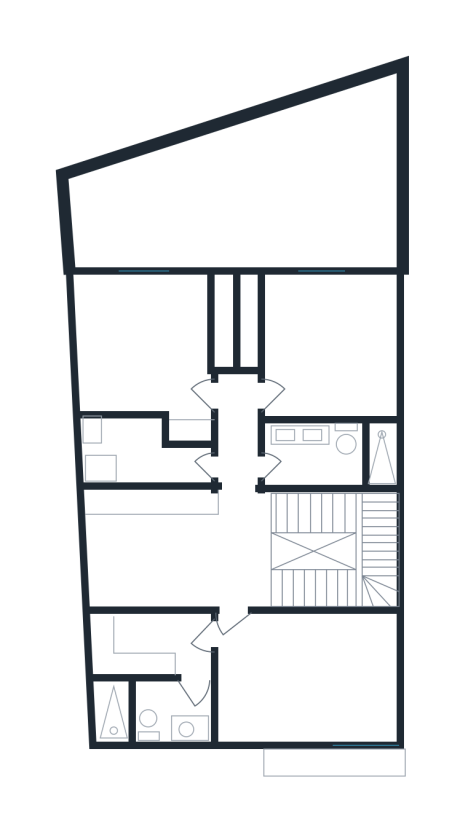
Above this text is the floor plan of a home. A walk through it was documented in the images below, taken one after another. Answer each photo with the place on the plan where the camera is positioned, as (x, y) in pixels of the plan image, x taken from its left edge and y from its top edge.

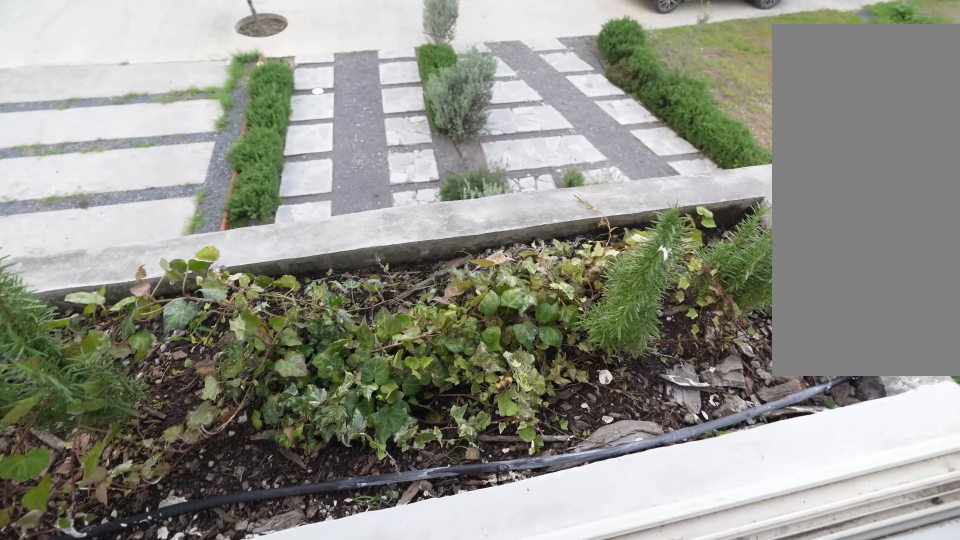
(310, 727)
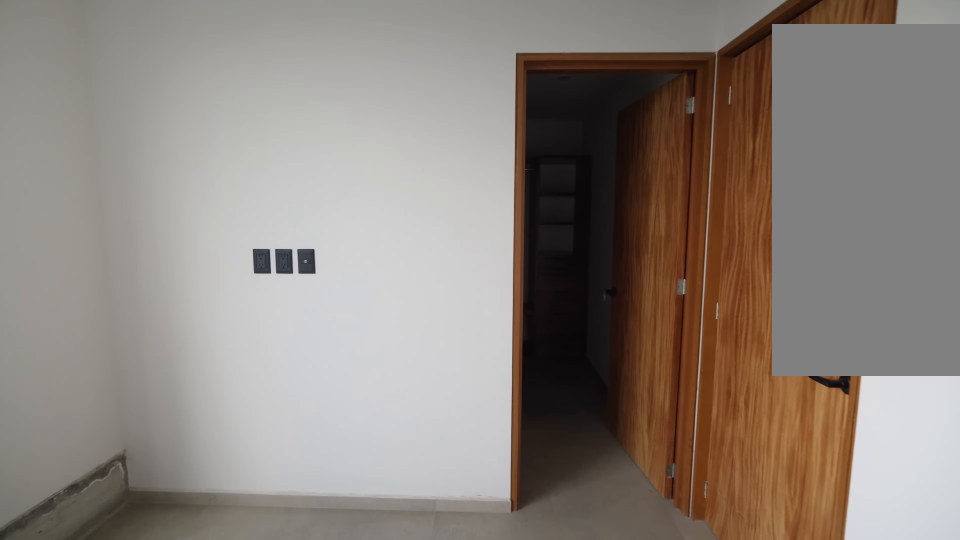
(276, 686)
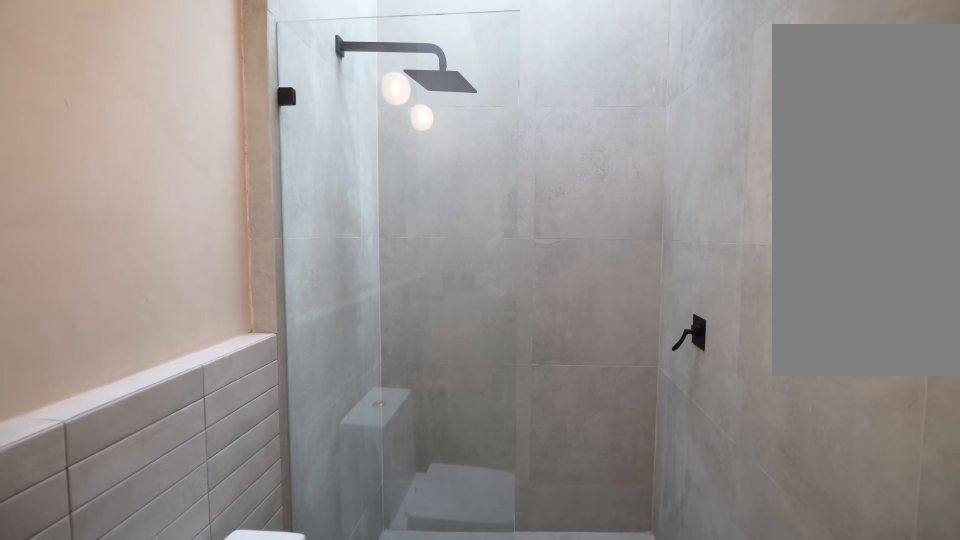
(179, 691)
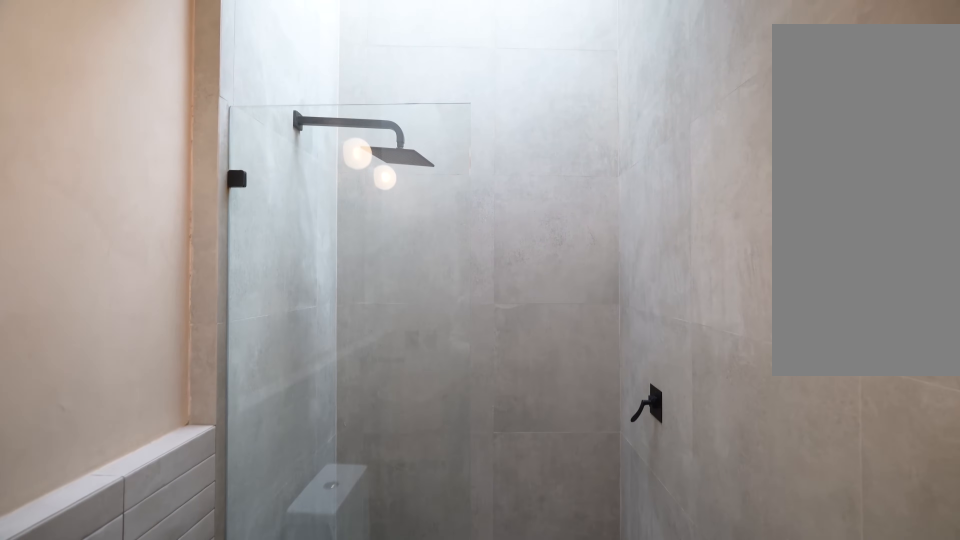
(179, 691)
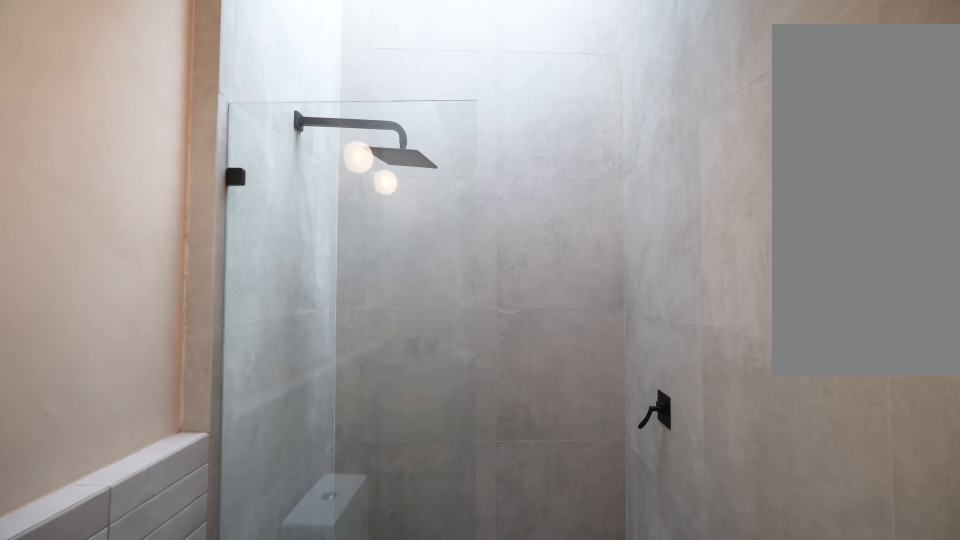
(179, 691)
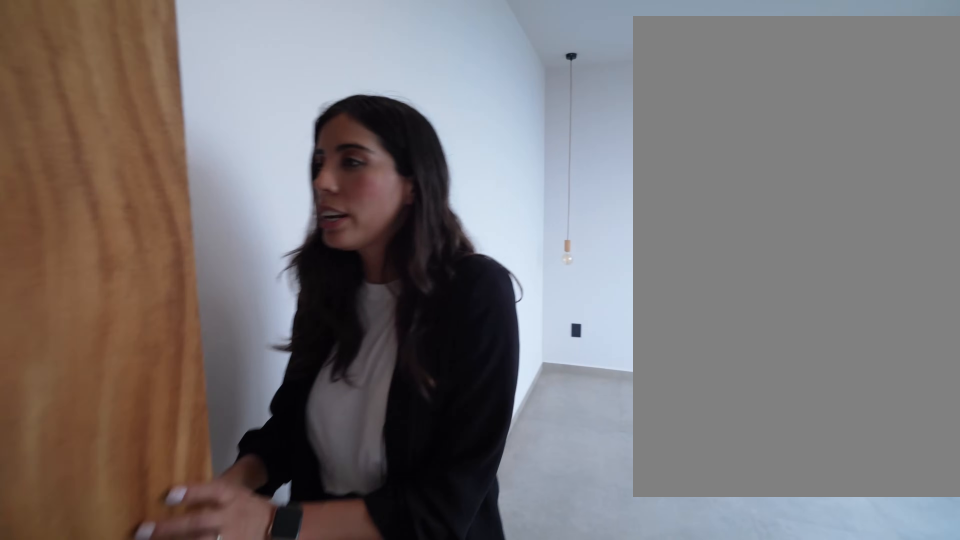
(220, 649)
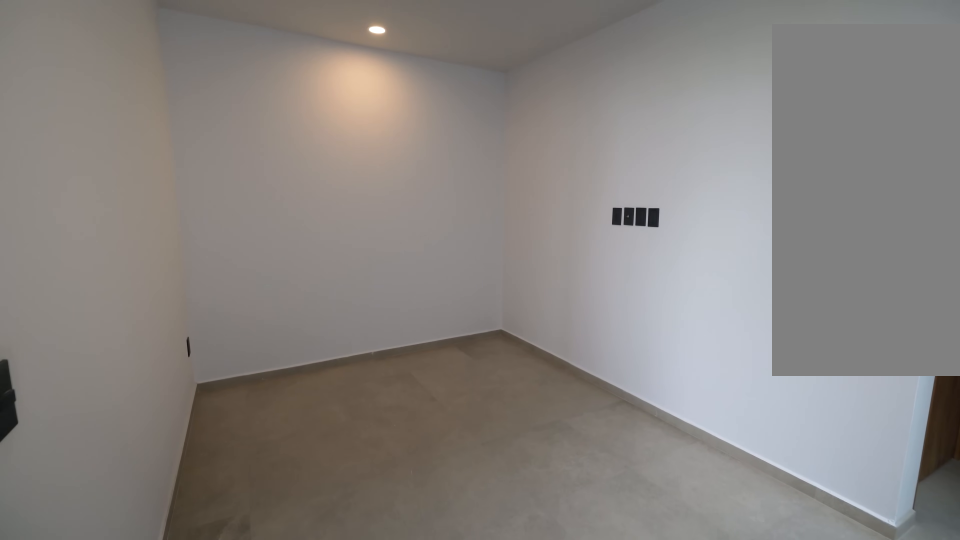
(234, 572)
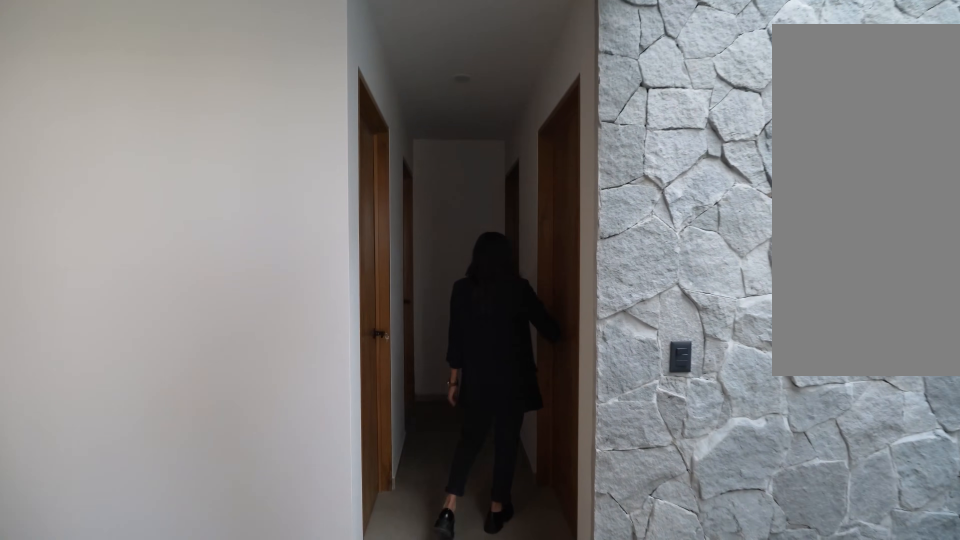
(238, 556)
